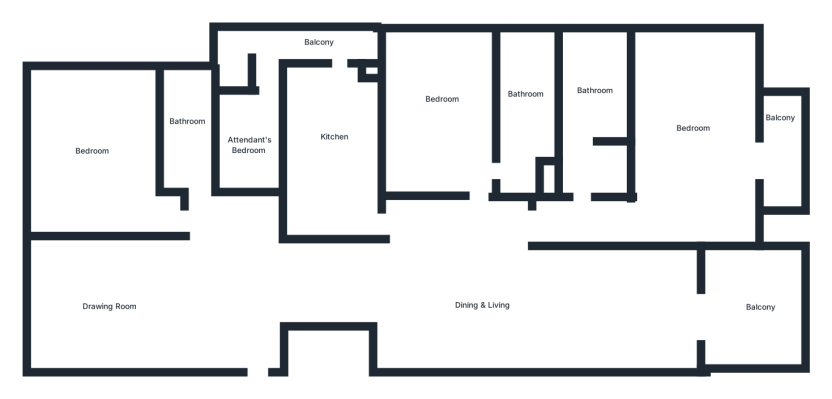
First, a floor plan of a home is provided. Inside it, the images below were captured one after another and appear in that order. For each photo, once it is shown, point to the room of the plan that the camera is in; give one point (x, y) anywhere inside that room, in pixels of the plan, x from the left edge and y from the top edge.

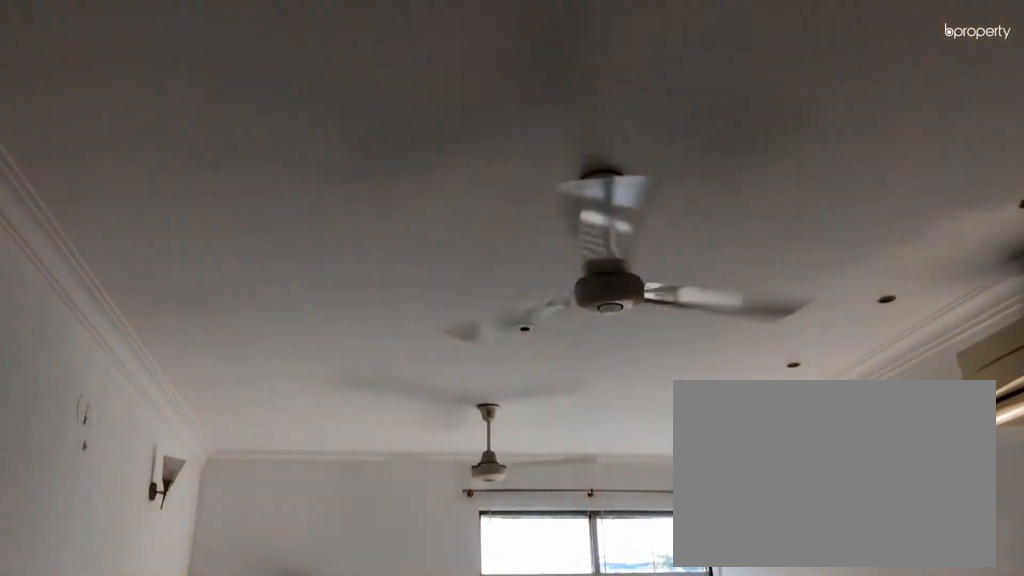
(110, 299)
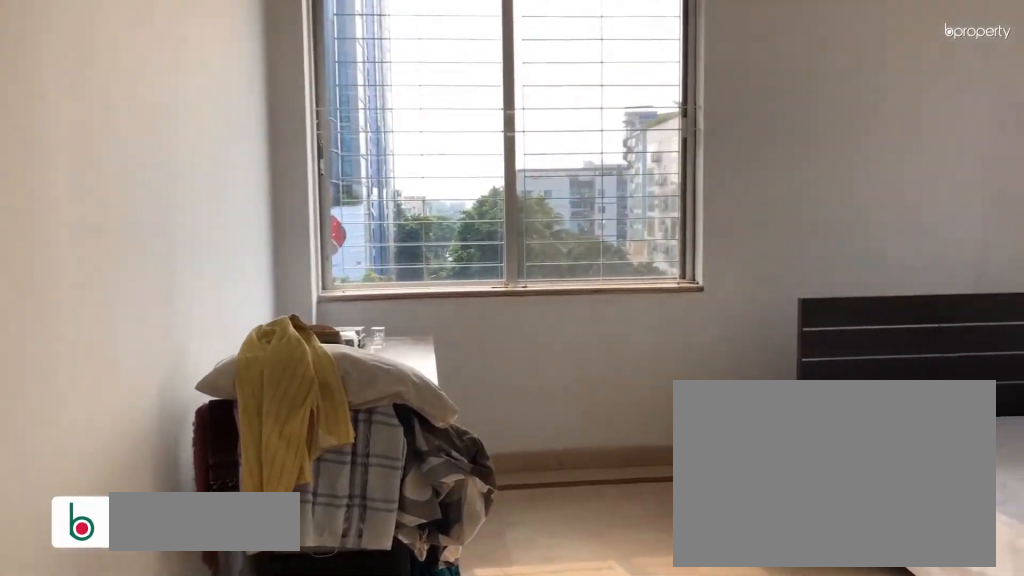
(90, 156)
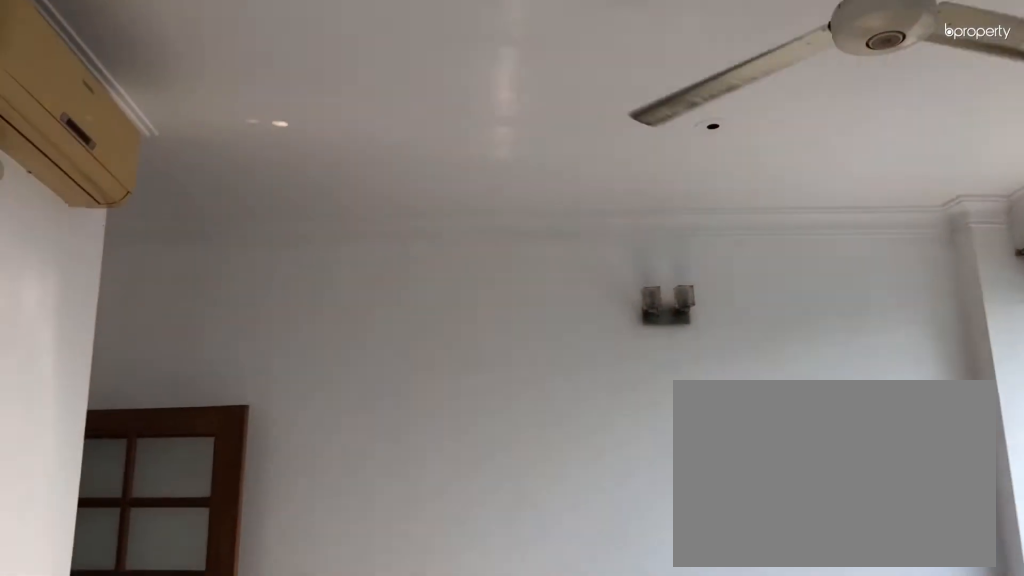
(90, 156)
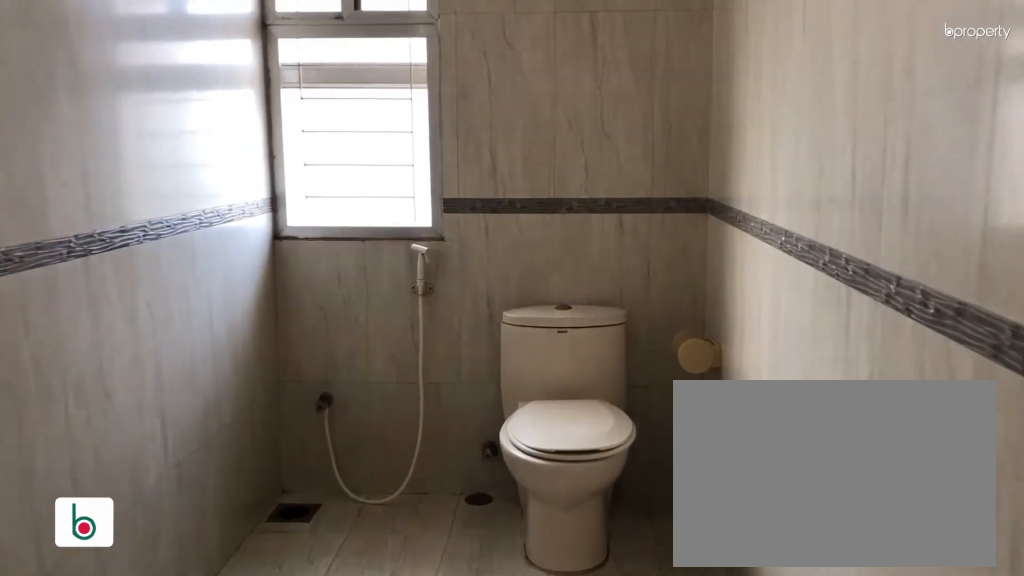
(183, 124)
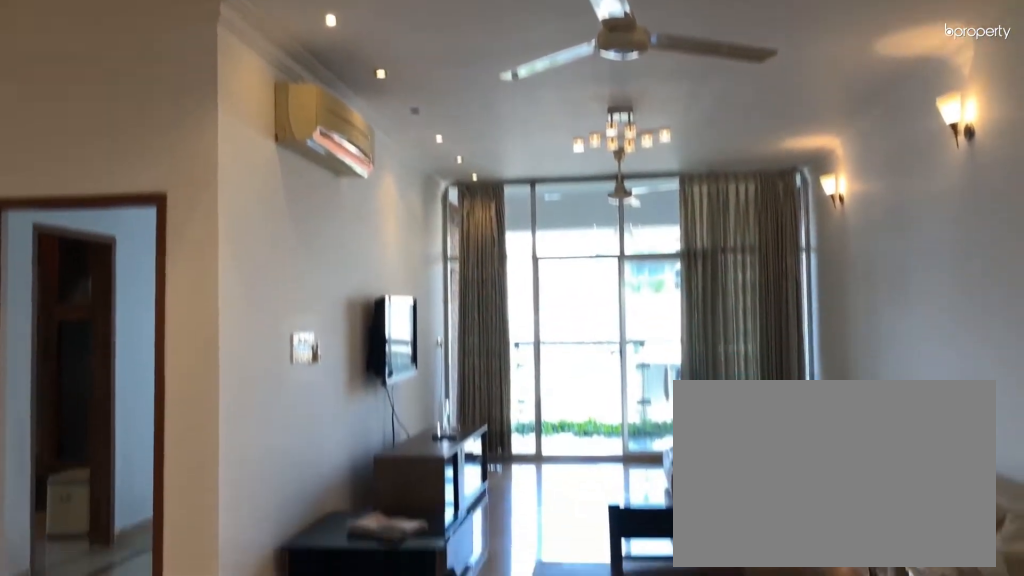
(456, 282)
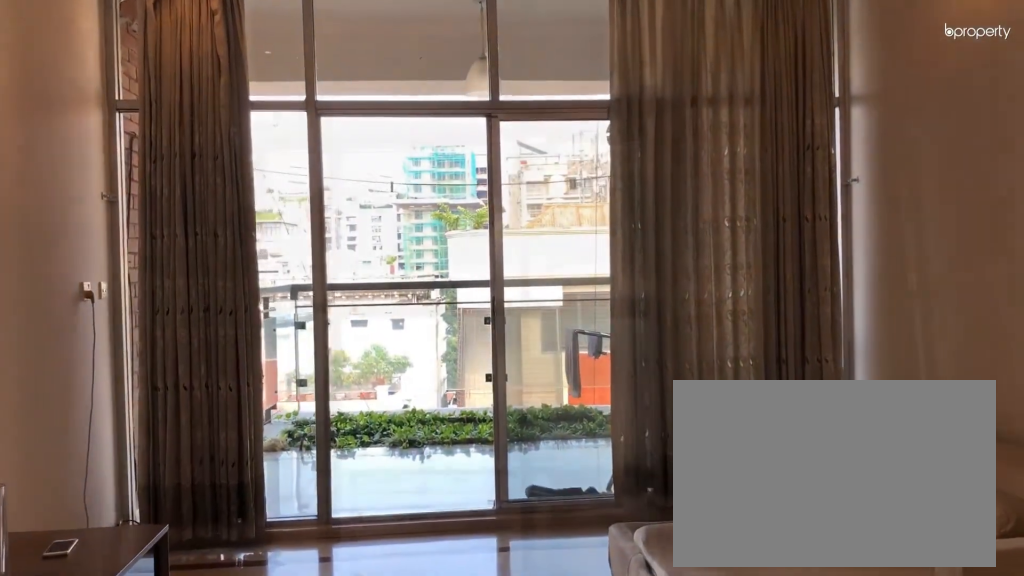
(599, 302)
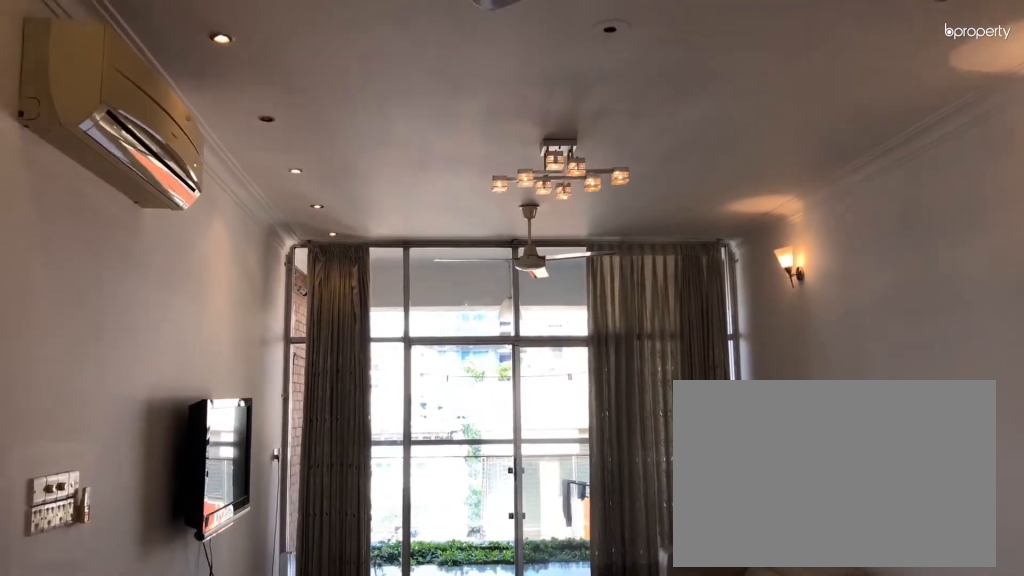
(599, 302)
